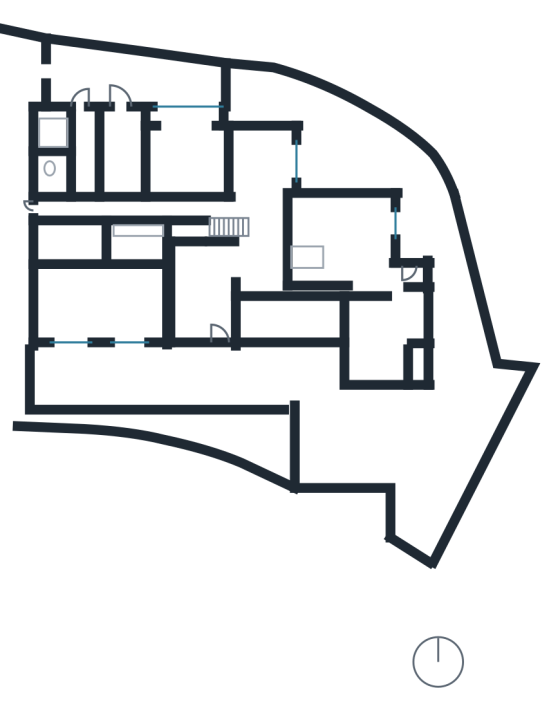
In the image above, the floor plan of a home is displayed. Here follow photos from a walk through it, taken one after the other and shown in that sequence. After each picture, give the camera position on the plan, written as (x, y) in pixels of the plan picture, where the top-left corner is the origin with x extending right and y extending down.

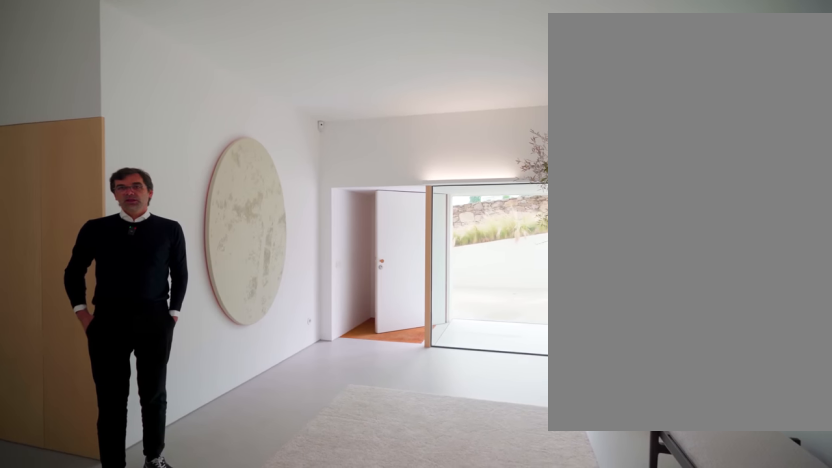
(185, 263)
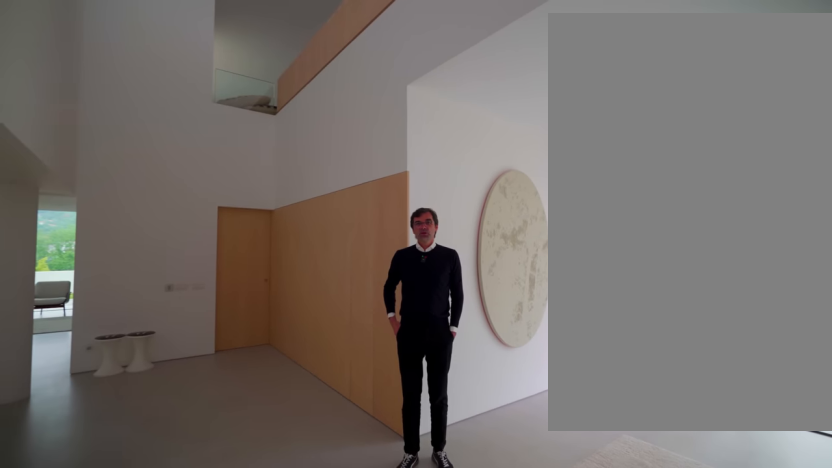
(190, 259)
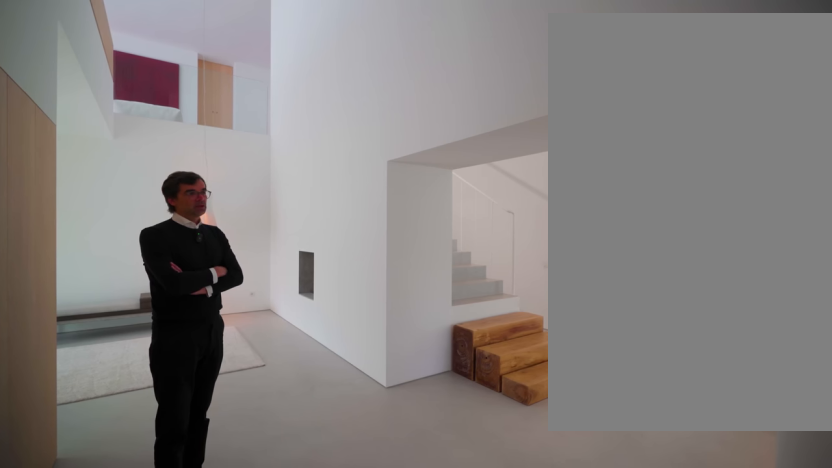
(274, 261)
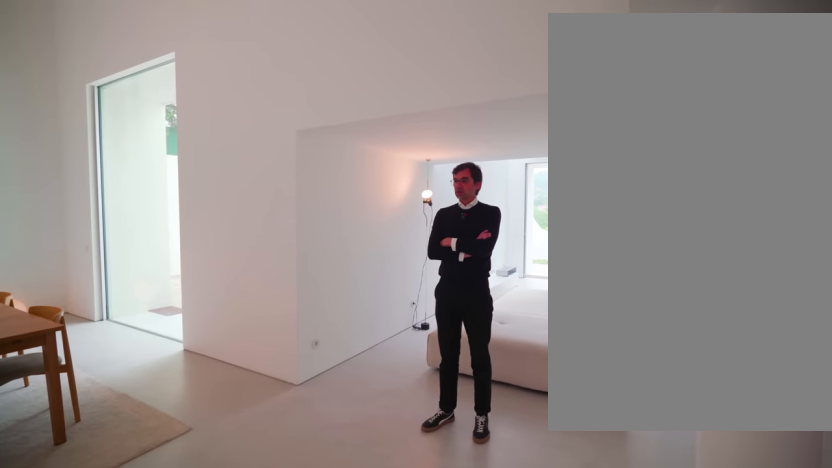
(257, 235)
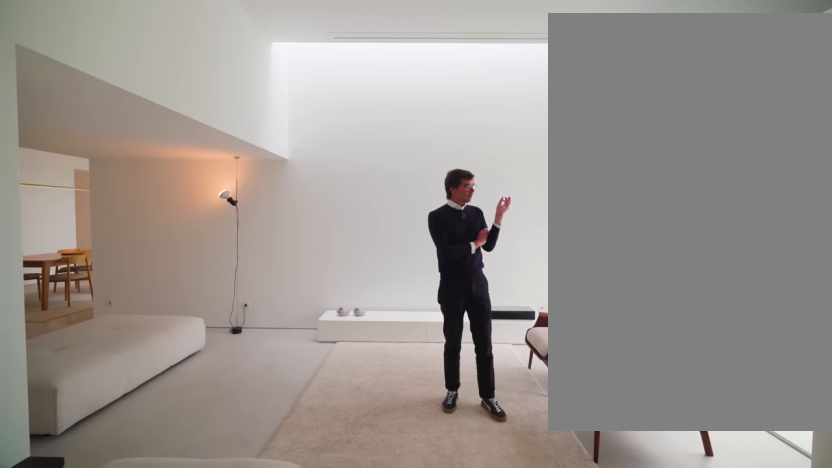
(363, 249)
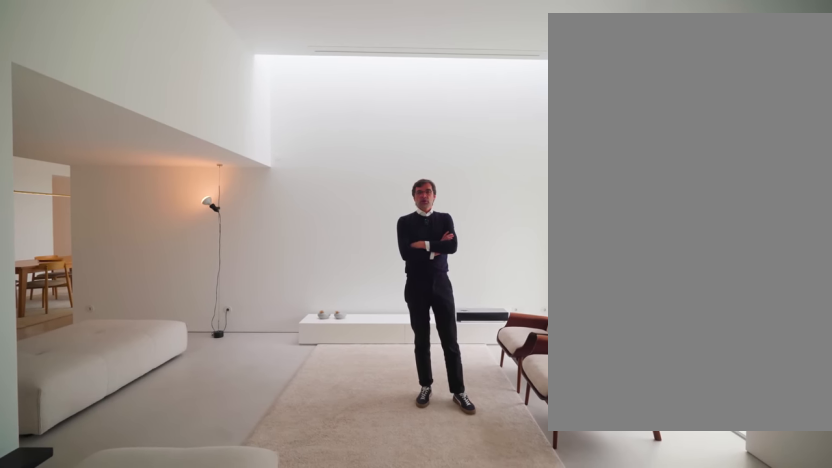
(362, 250)
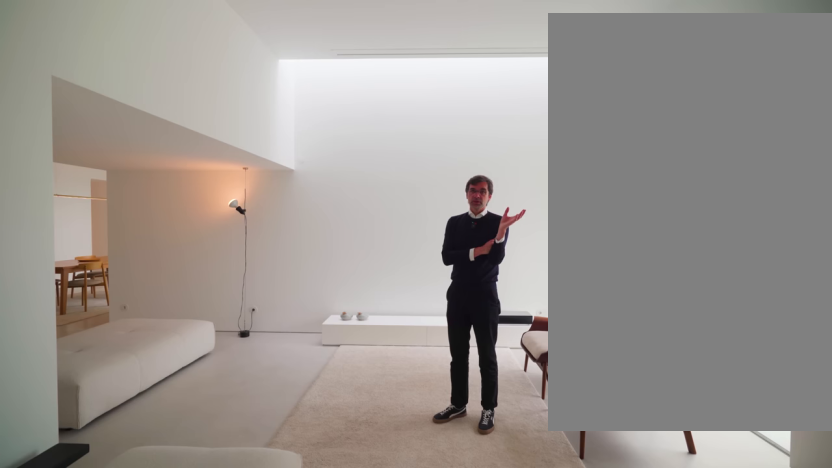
(363, 249)
